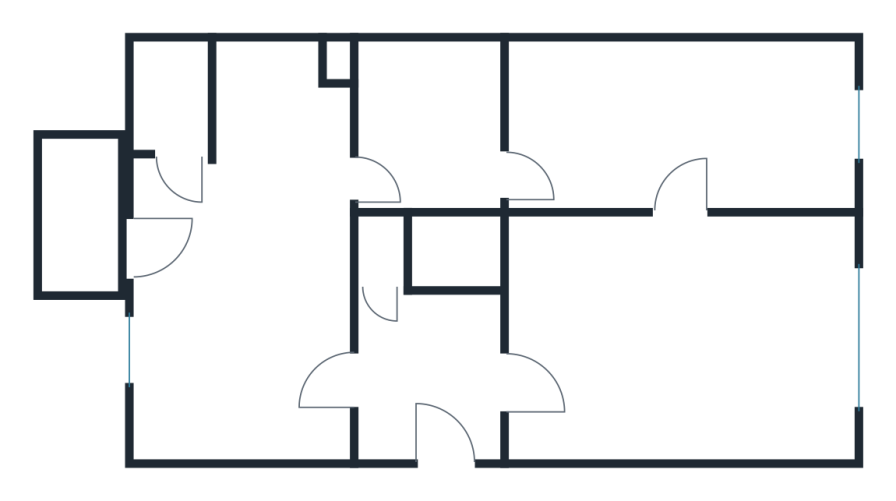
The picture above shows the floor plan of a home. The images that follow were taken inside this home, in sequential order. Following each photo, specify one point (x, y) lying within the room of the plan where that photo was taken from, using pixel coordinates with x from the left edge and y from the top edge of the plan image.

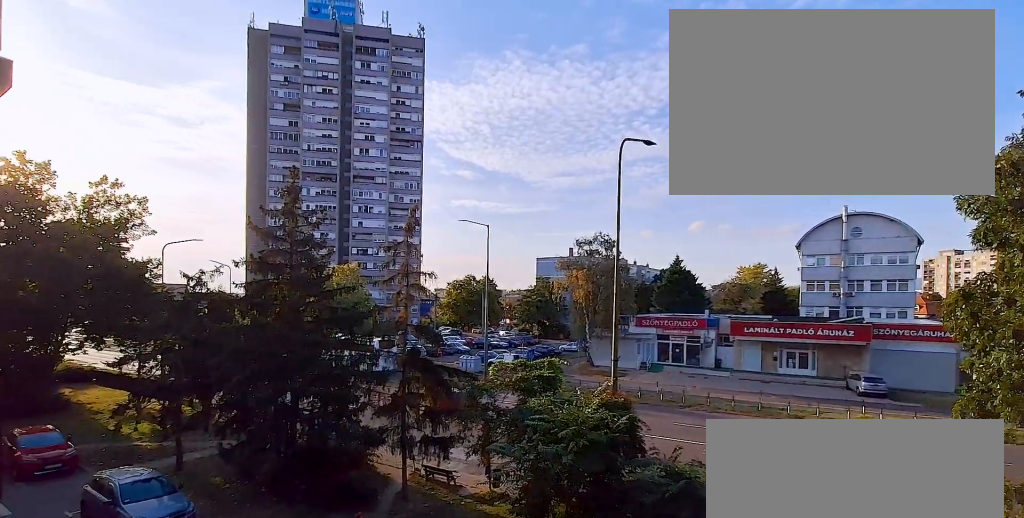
(88, 231)
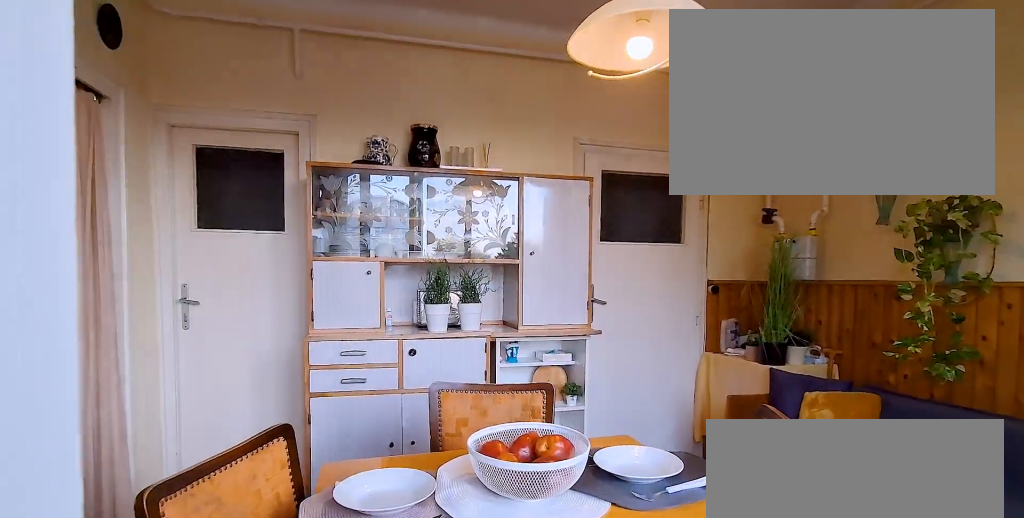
(247, 272)
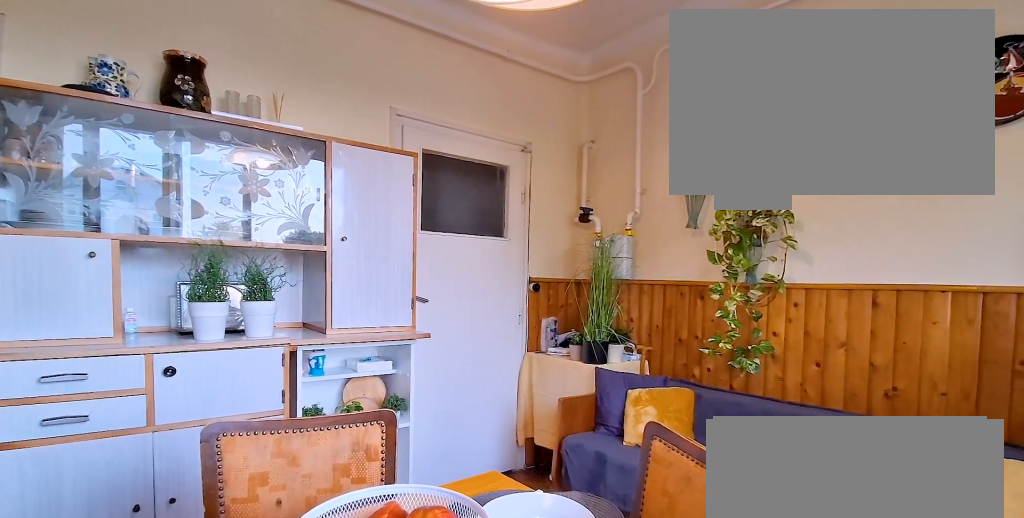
(247, 272)
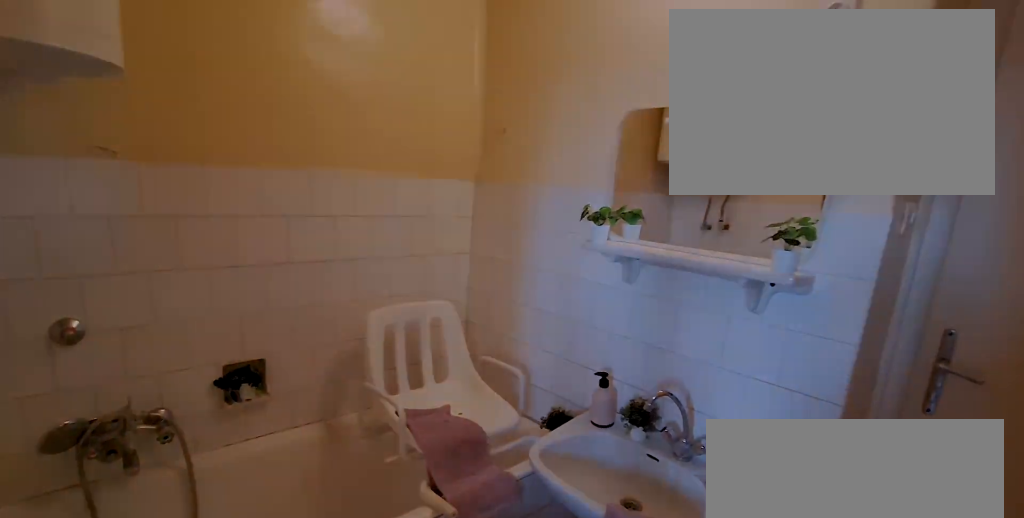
(435, 132)
